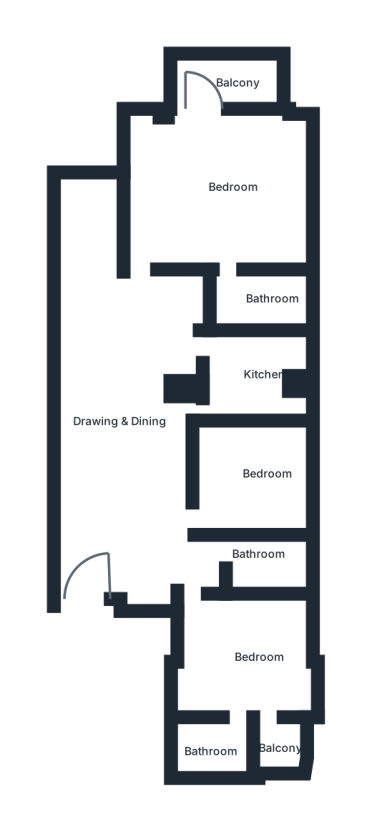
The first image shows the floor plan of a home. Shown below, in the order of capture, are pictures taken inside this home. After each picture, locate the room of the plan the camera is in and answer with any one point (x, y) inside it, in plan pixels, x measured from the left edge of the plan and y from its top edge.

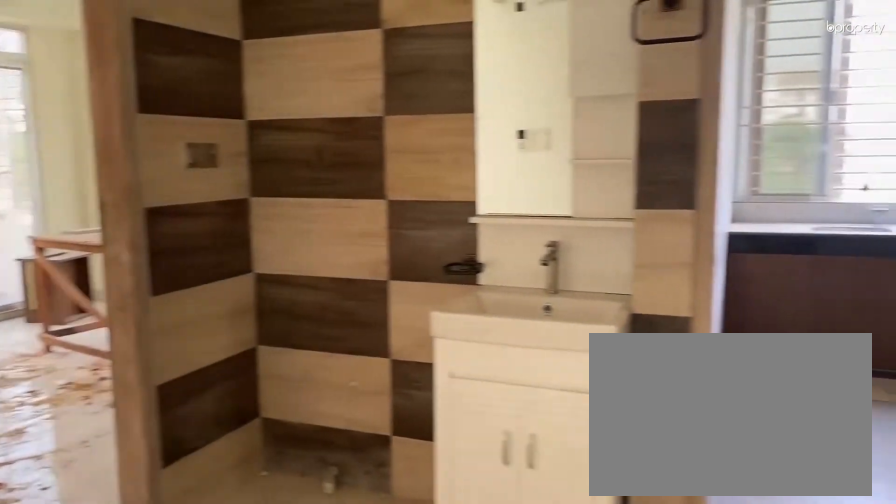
(124, 459)
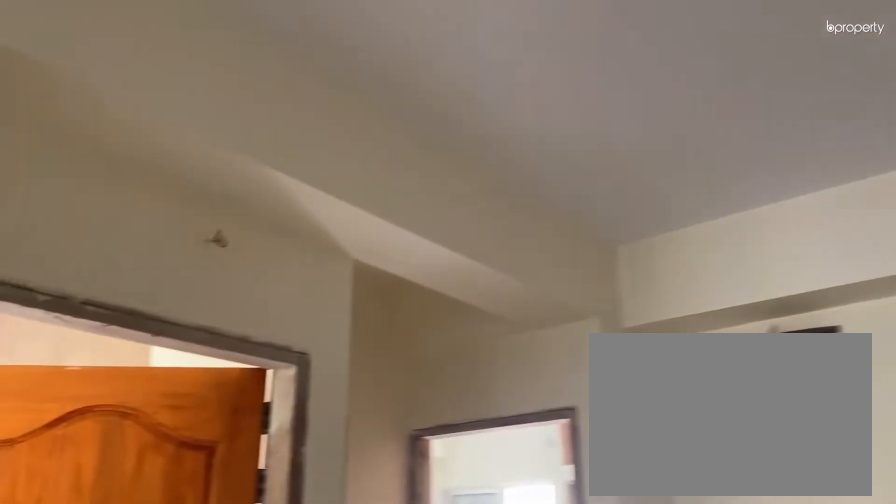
(124, 459)
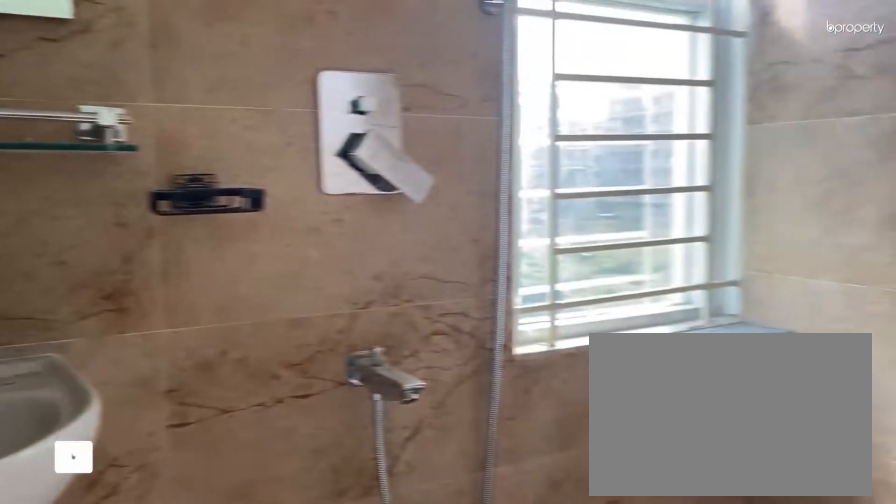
(221, 755)
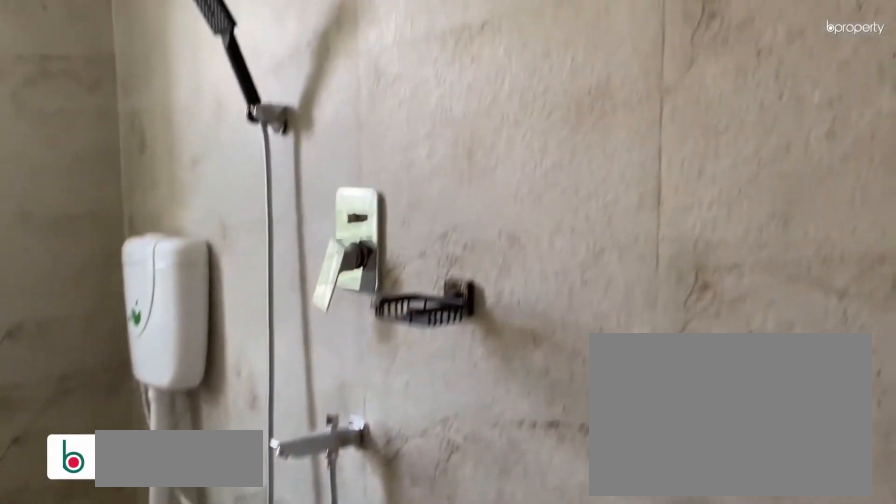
(255, 558)
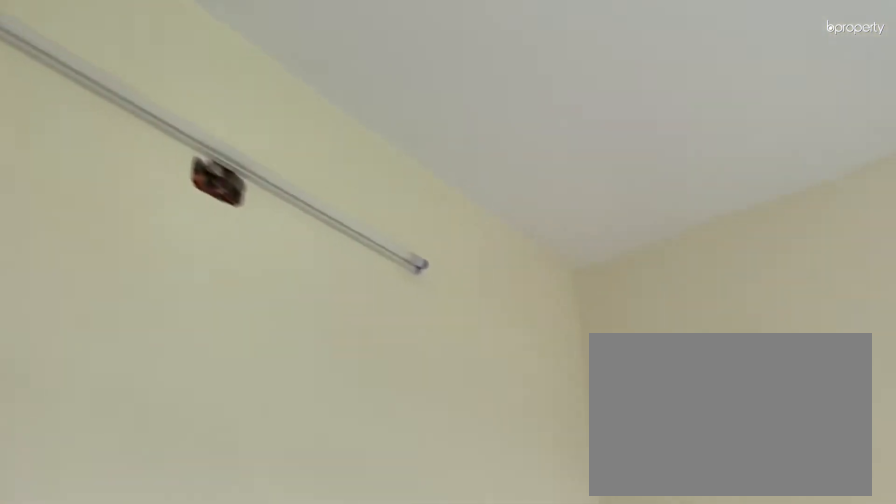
(242, 471)
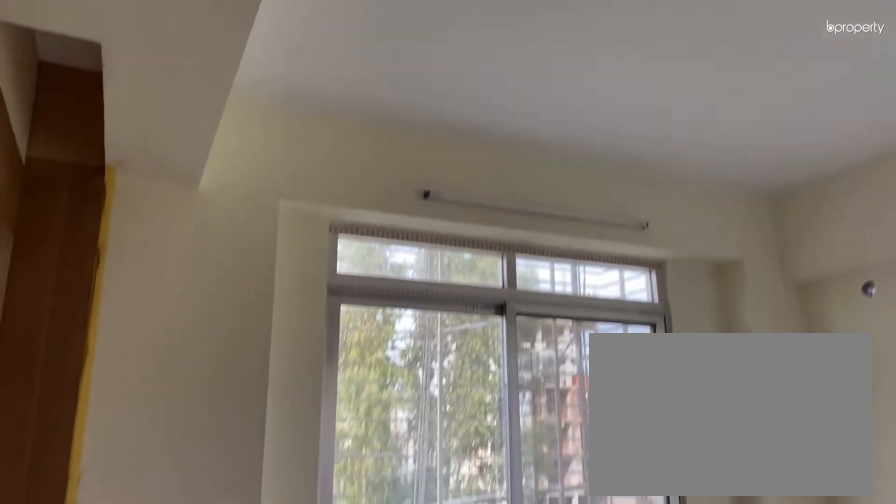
(228, 191)
